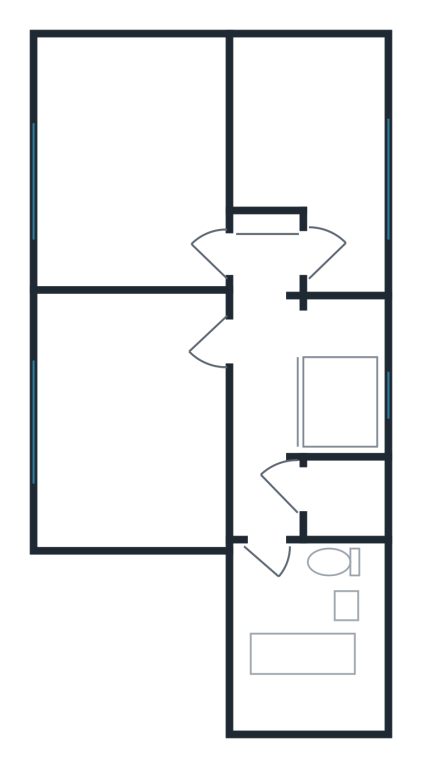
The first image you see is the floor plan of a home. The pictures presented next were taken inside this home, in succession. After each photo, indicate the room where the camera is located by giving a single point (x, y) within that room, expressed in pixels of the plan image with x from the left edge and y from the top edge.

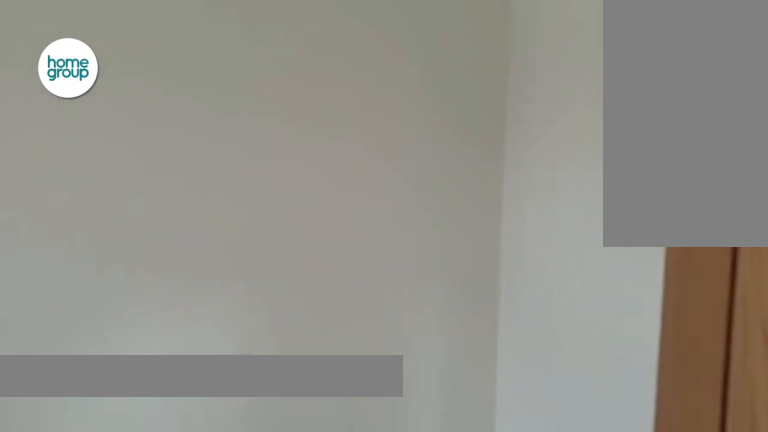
(134, 415)
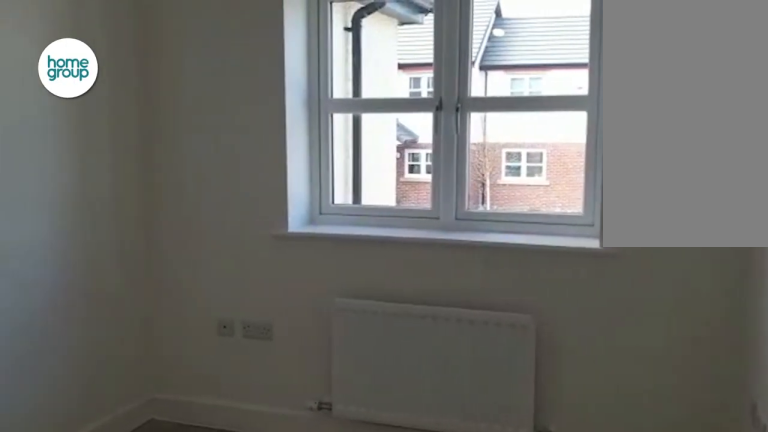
(134, 415)
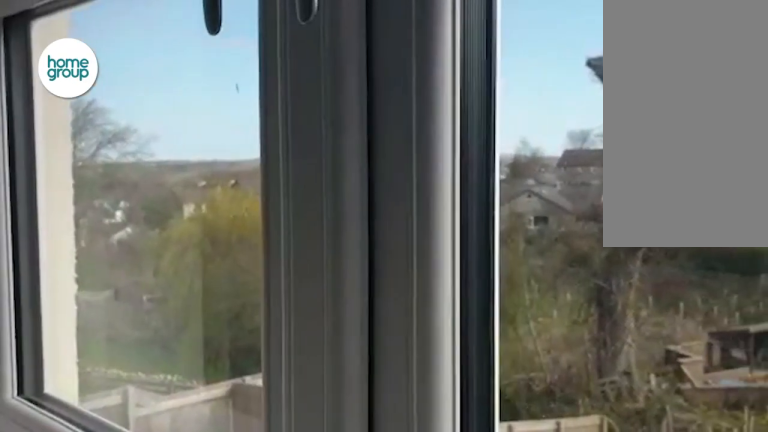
(138, 189)
